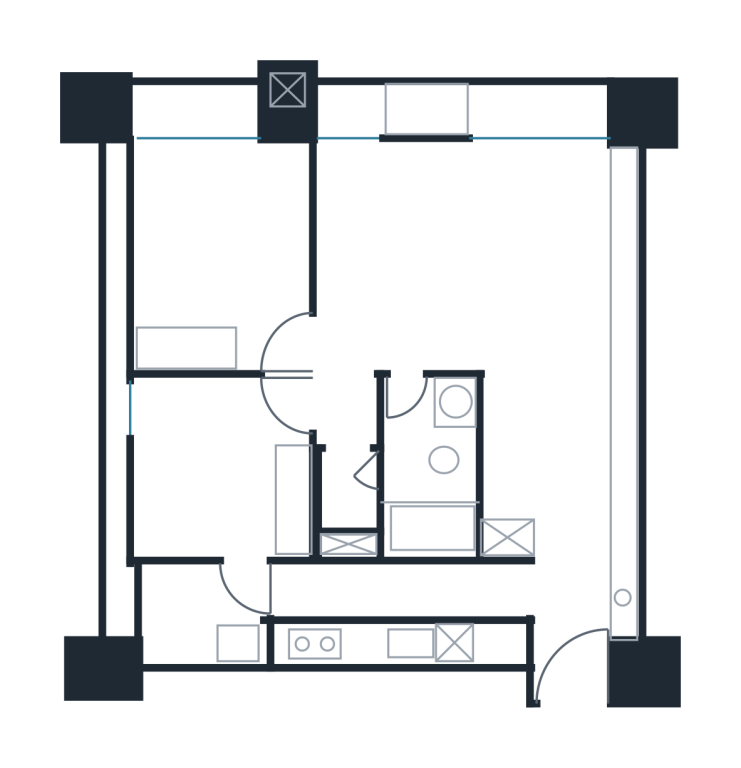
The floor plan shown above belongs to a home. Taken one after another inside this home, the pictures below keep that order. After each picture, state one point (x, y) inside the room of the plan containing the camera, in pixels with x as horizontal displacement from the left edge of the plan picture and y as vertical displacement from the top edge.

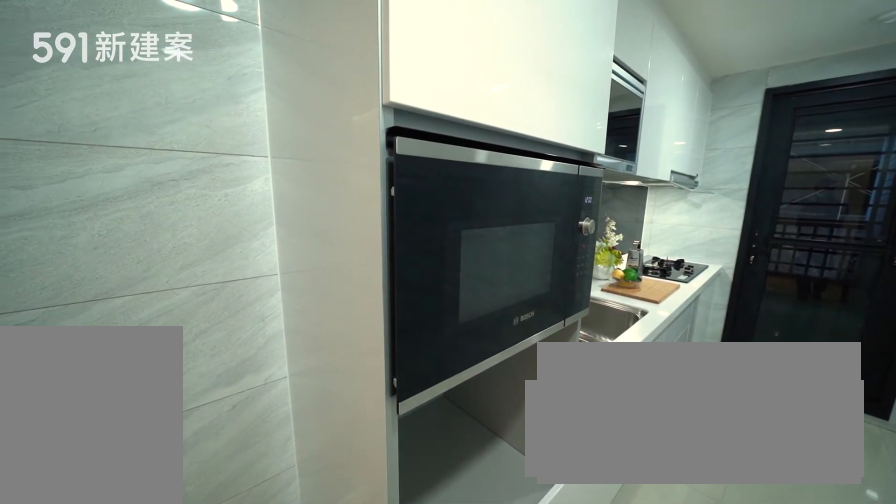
(393, 607)
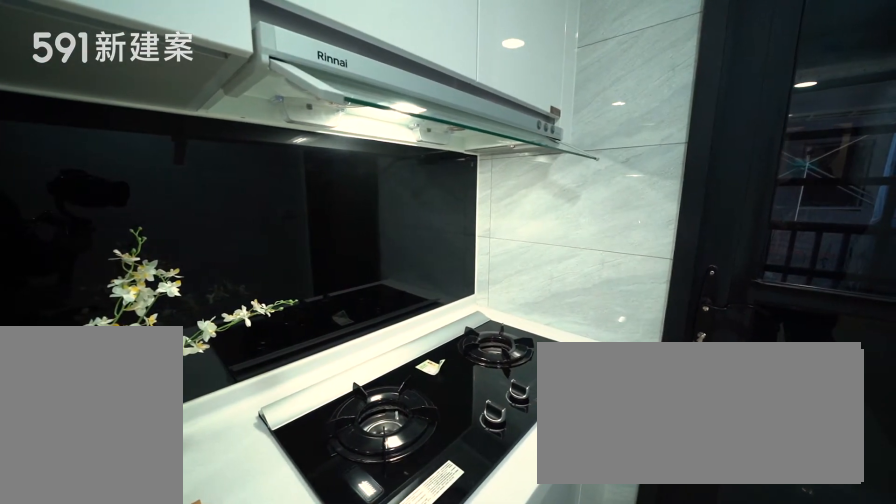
(393, 607)
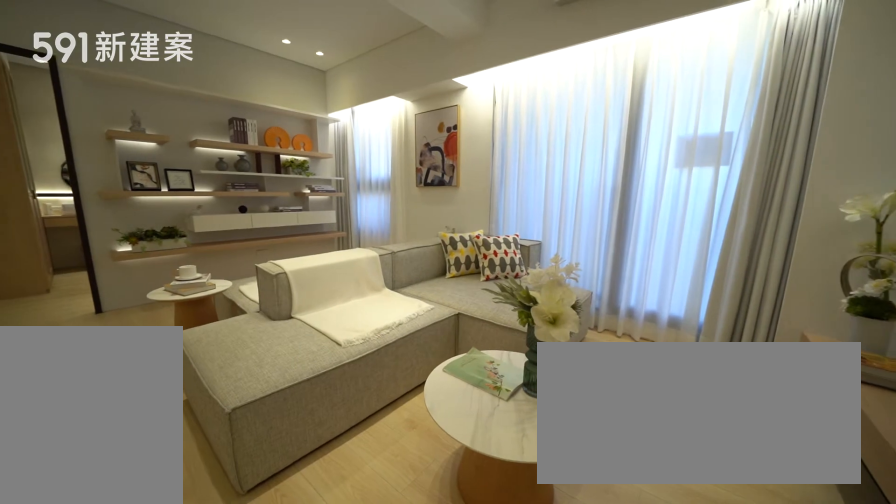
(538, 224)
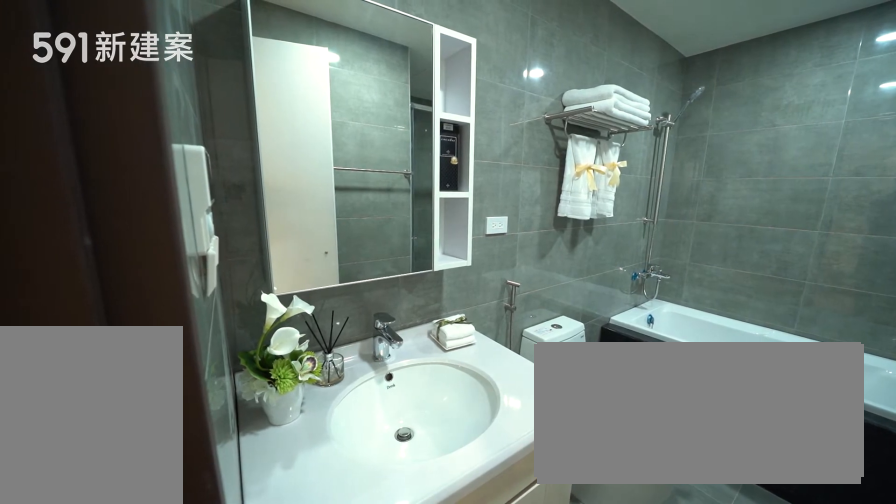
(425, 468)
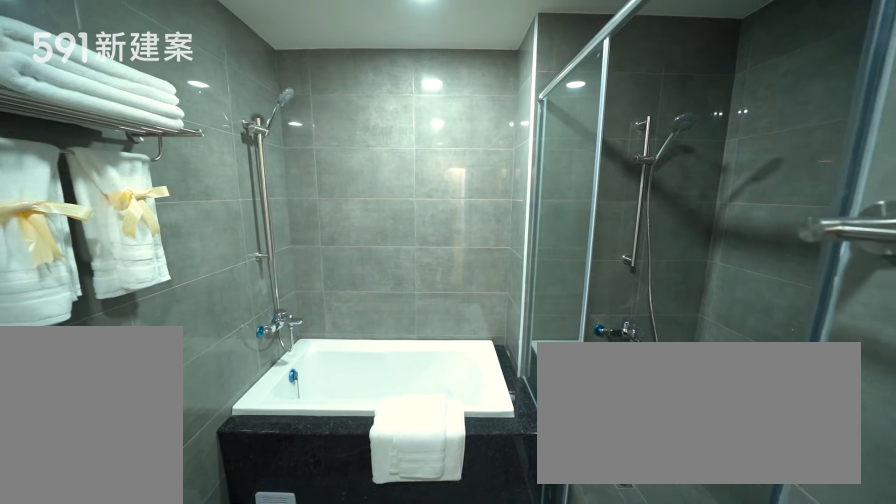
(425, 468)
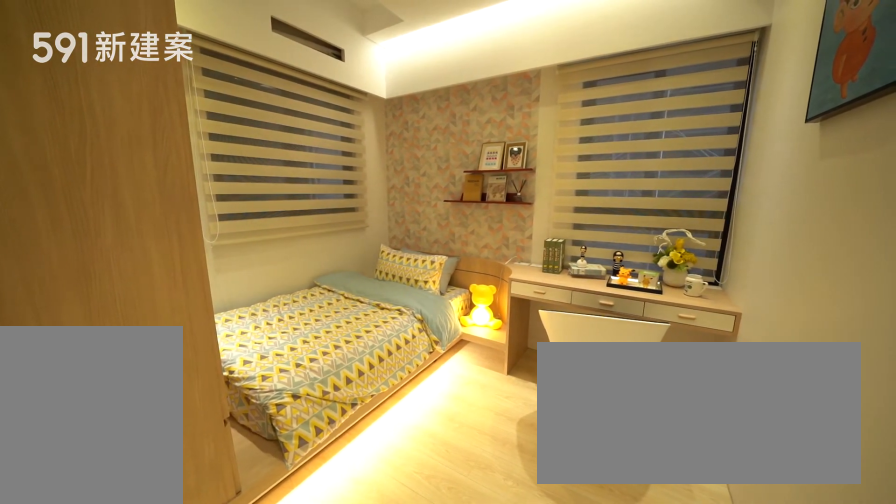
(225, 468)
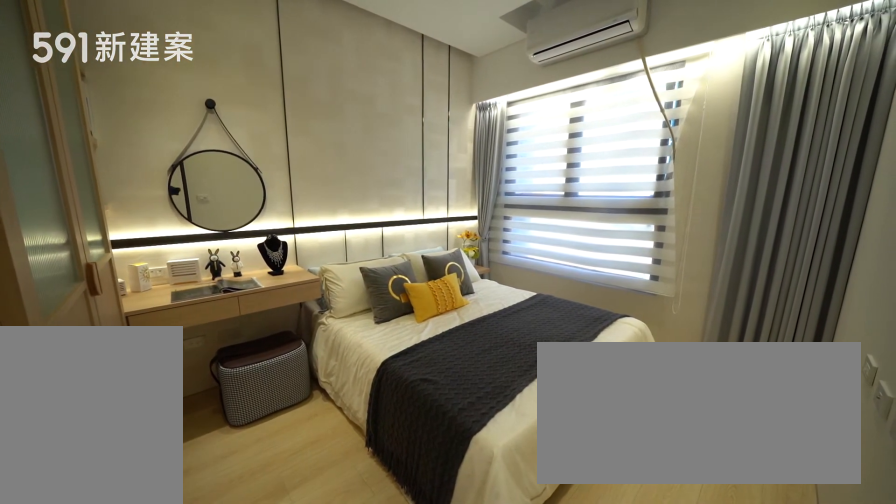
(221, 246)
